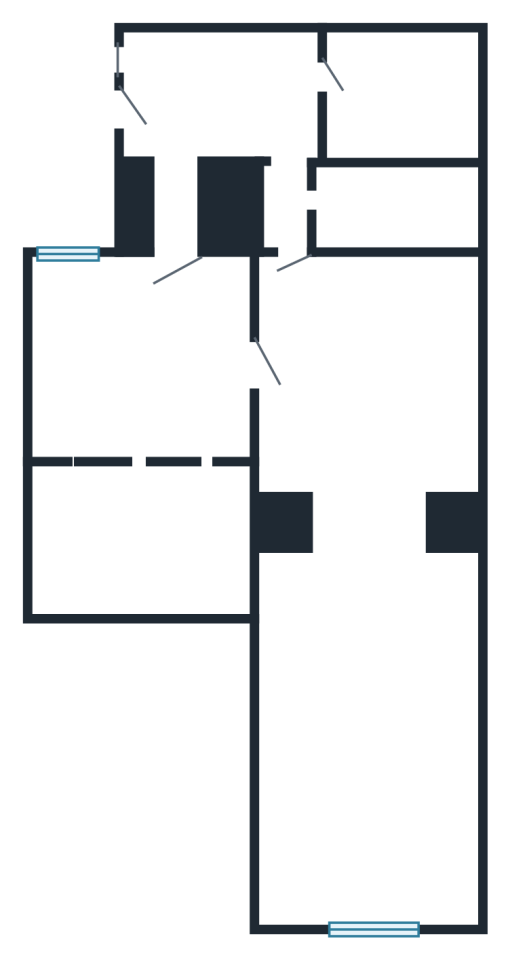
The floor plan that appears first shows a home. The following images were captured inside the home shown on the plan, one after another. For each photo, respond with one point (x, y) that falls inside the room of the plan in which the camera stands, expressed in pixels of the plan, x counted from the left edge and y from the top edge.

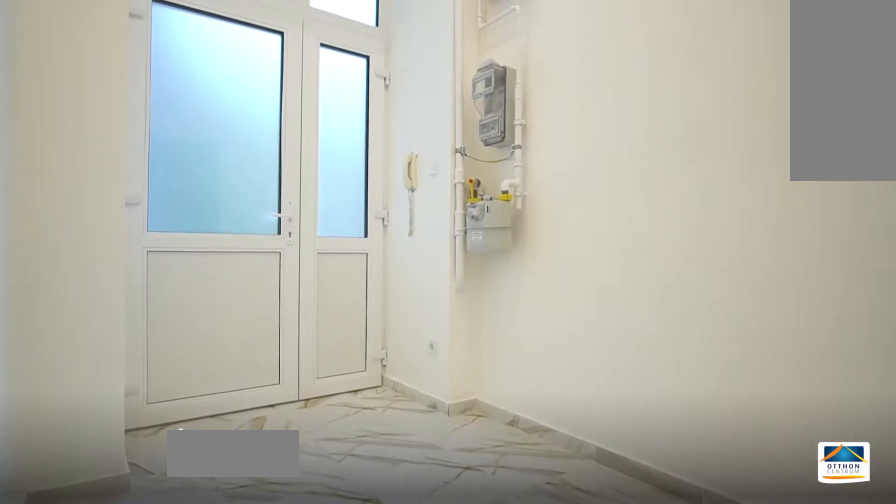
(234, 102)
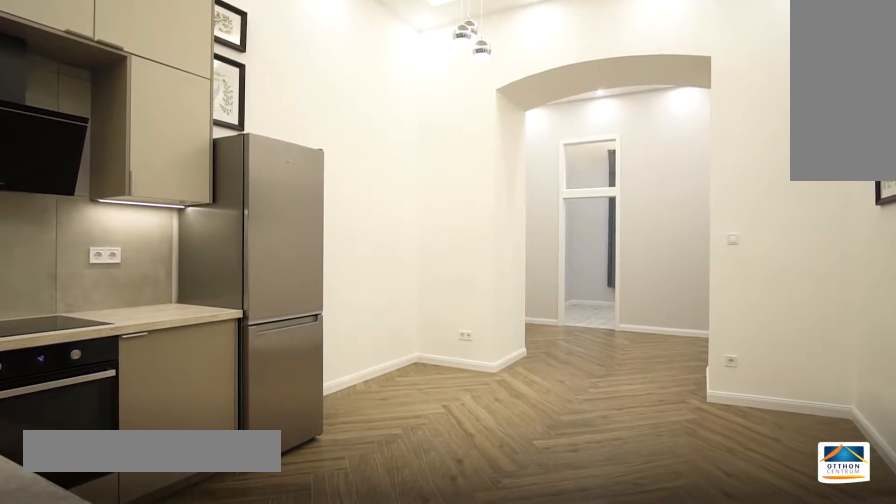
(372, 387)
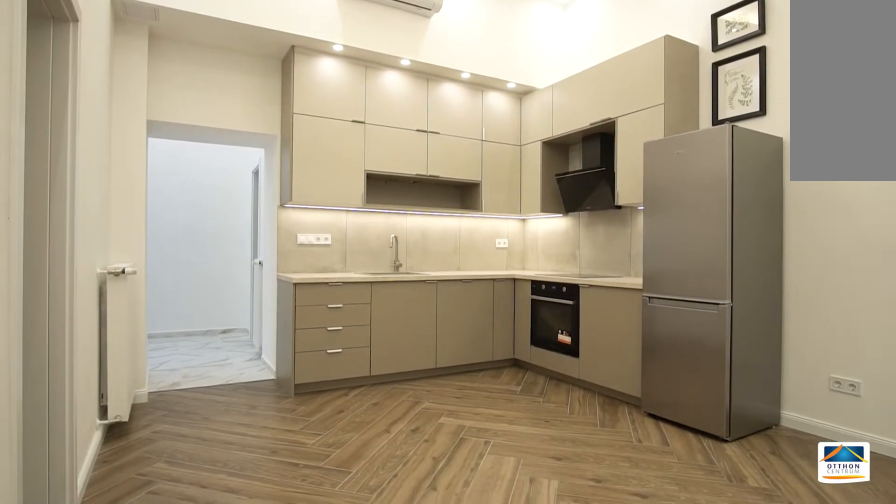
(372, 388)
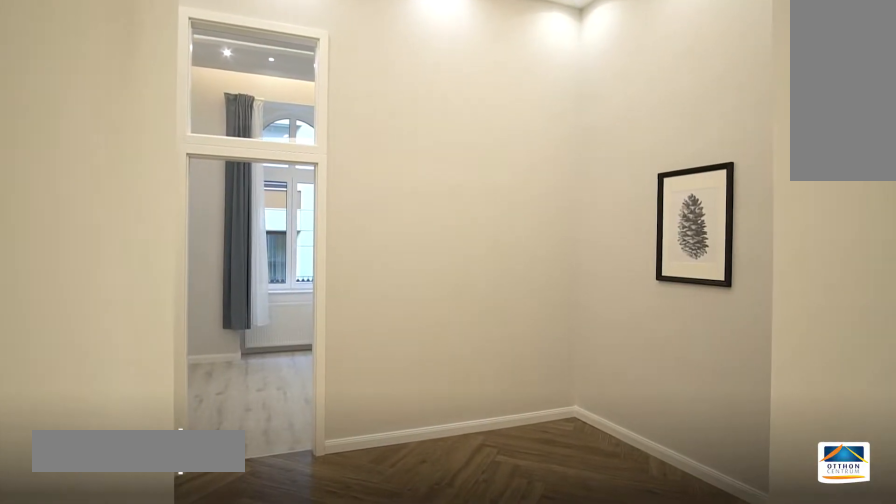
(373, 585)
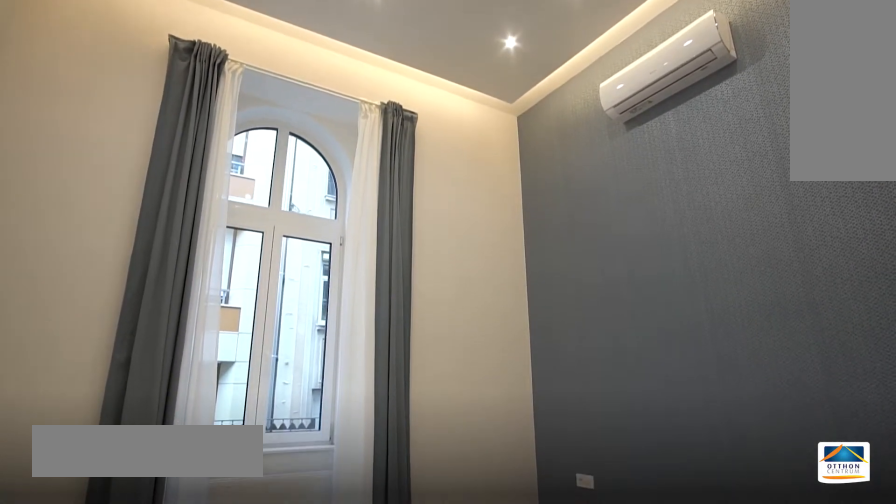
(374, 820)
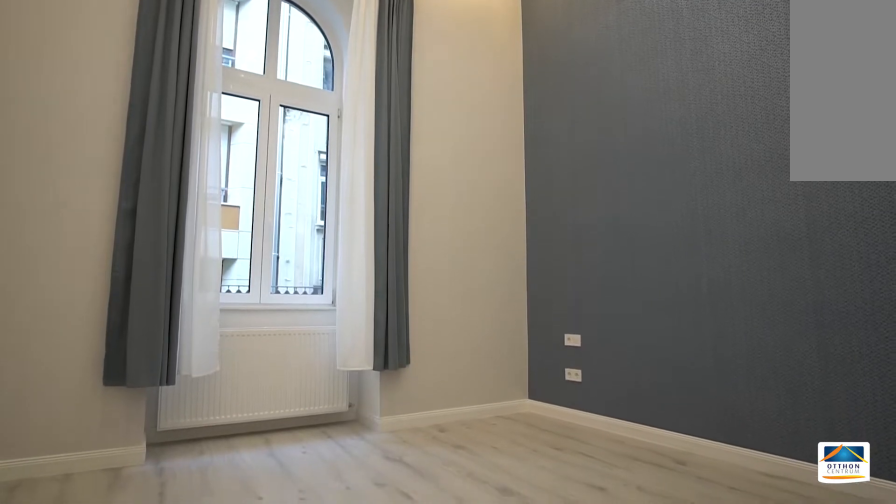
(374, 818)
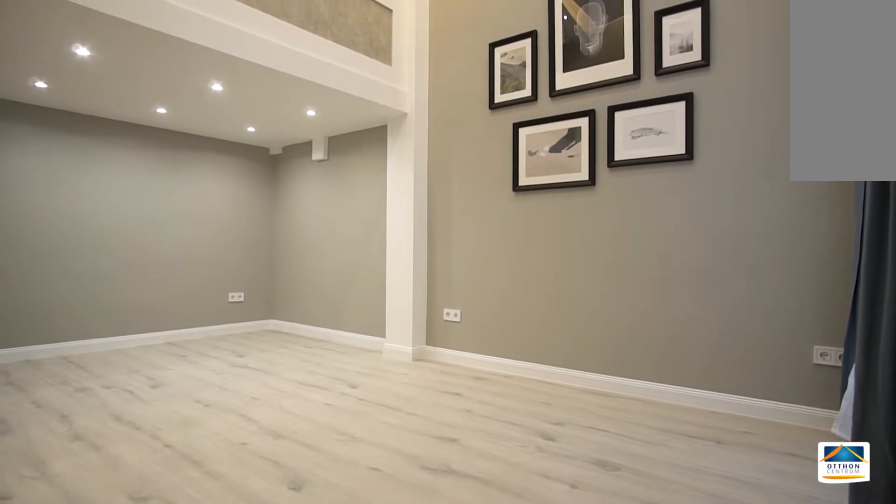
(150, 393)
